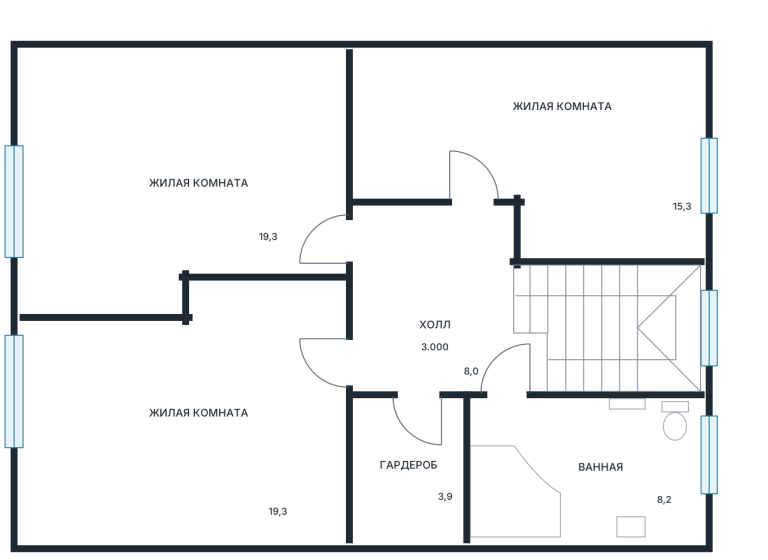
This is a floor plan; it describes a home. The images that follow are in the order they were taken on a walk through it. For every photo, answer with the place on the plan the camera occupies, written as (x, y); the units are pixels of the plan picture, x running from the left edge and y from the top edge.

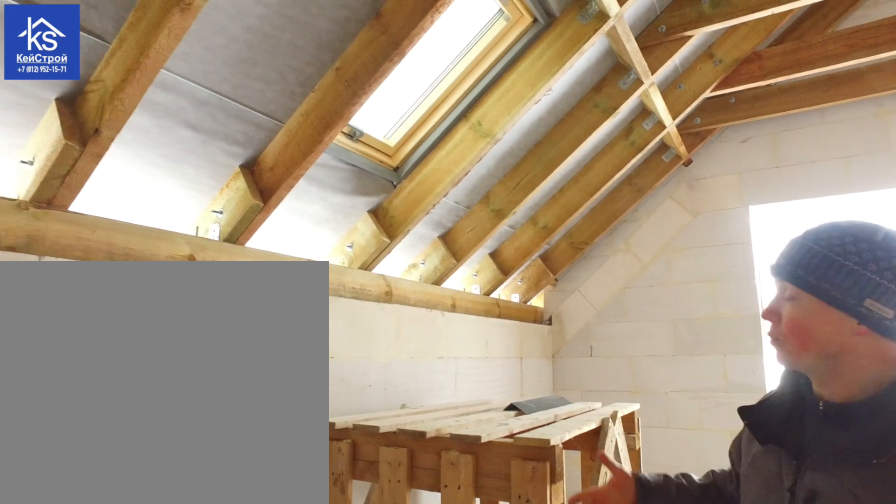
(492, 176)
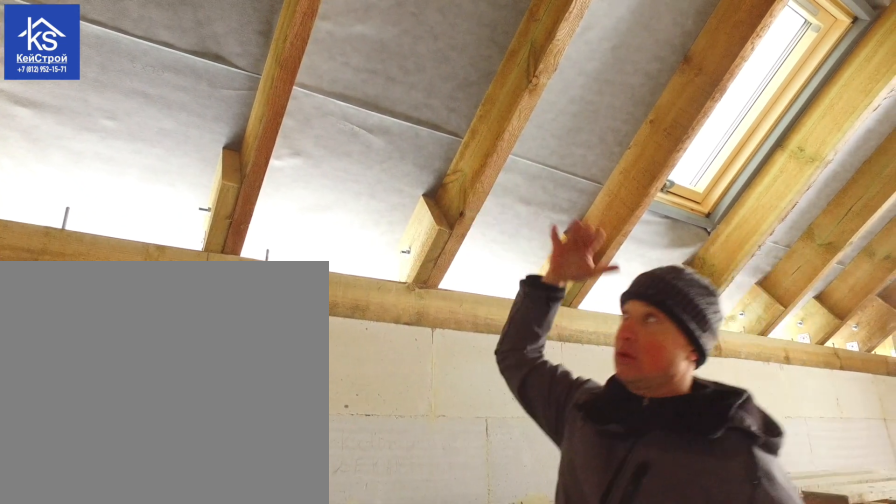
(535, 130)
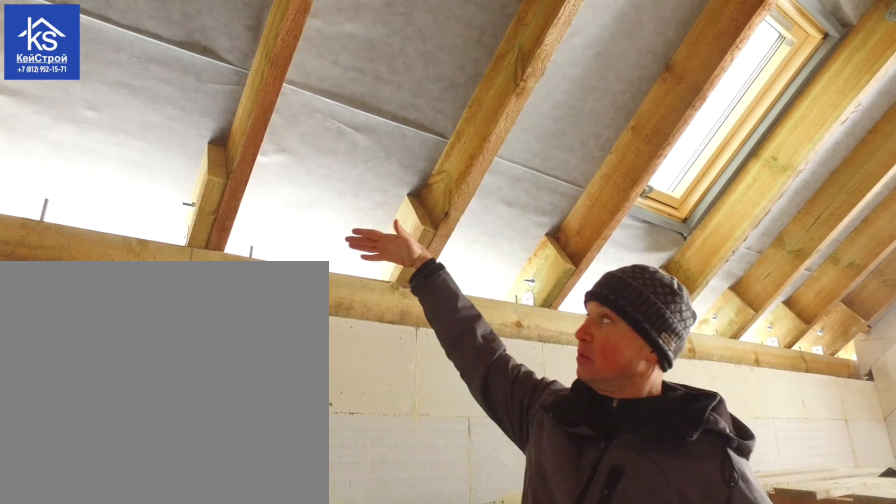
(532, 130)
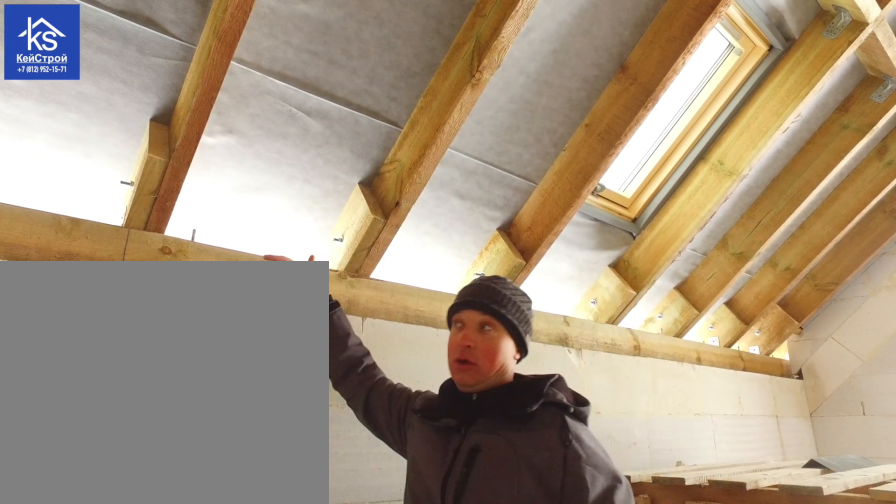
(534, 131)
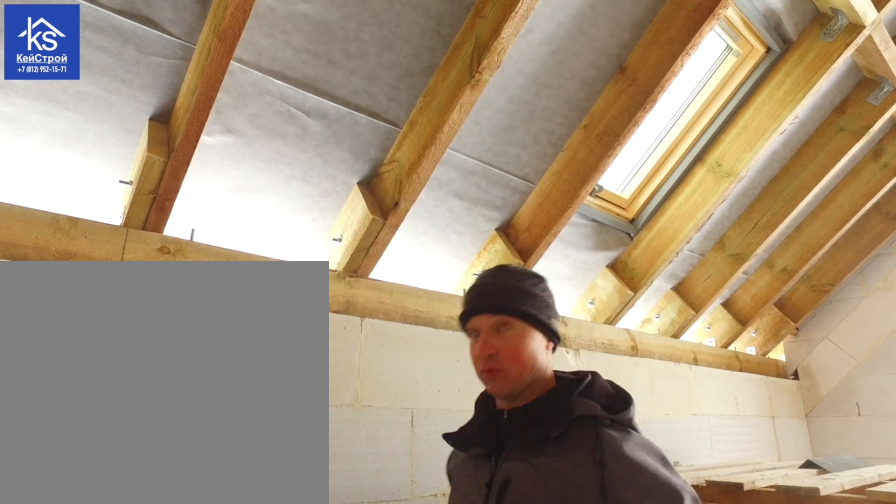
(533, 130)
